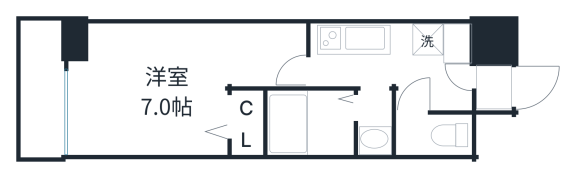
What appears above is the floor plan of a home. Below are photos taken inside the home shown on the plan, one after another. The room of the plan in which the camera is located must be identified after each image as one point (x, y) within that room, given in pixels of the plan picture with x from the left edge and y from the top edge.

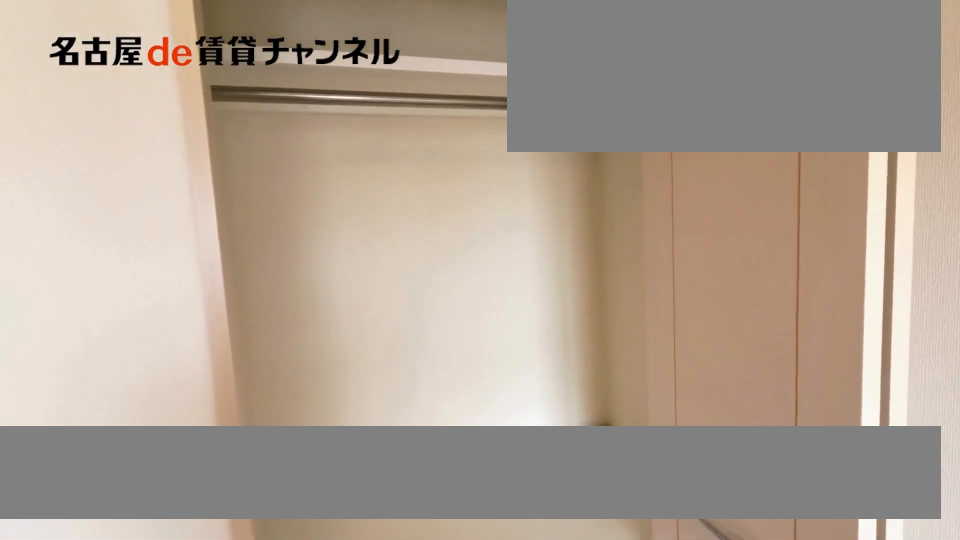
(245, 123)
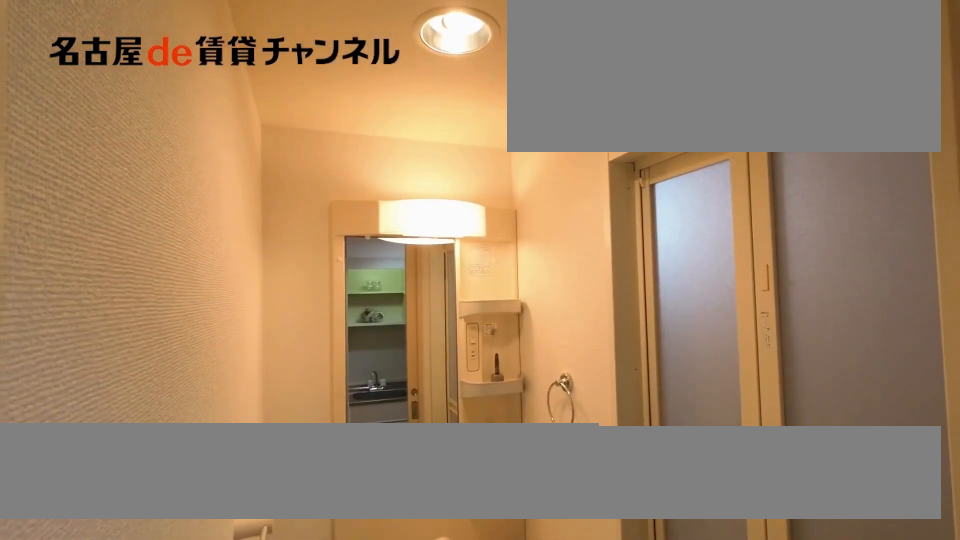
(381, 123)
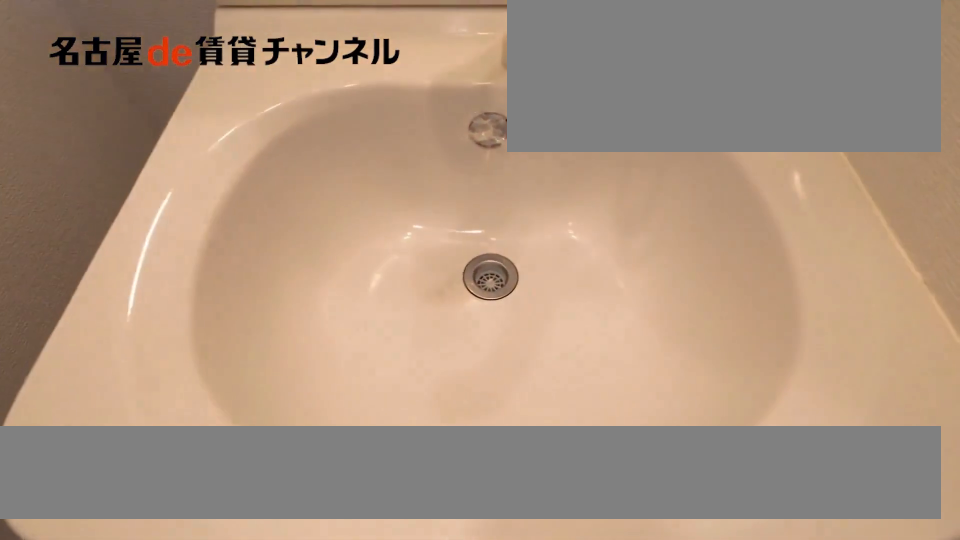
(381, 123)
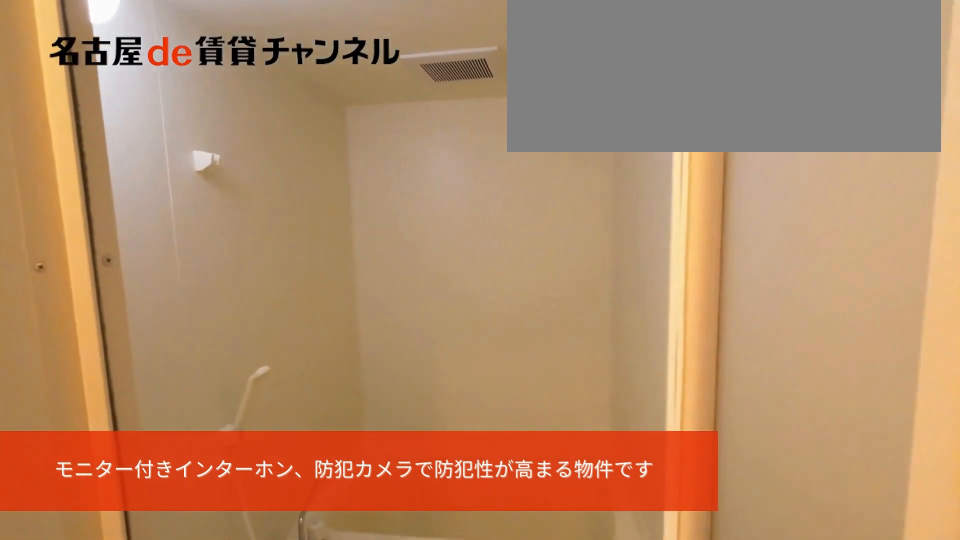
(308, 122)
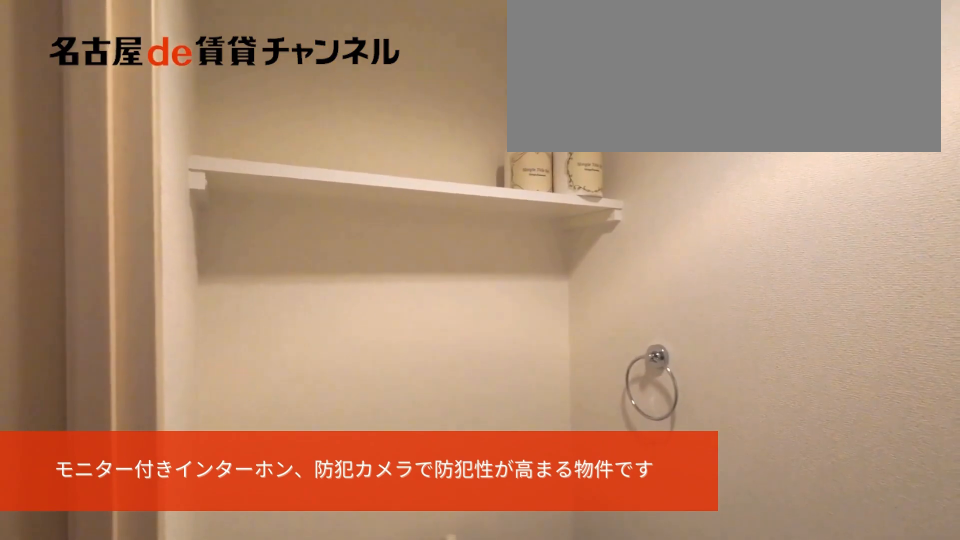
(433, 135)
